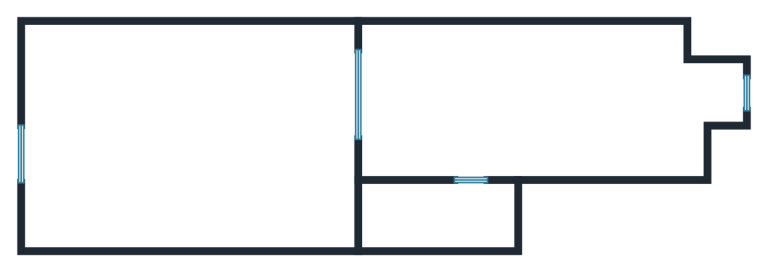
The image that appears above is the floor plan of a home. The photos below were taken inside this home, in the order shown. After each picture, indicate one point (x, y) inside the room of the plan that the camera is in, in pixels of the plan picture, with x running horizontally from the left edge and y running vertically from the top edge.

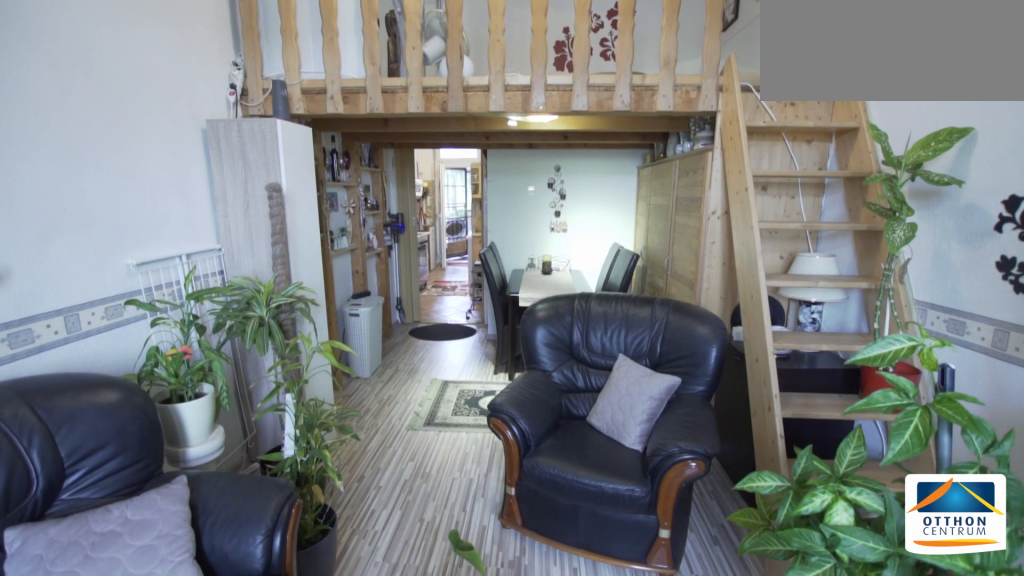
(179, 133)
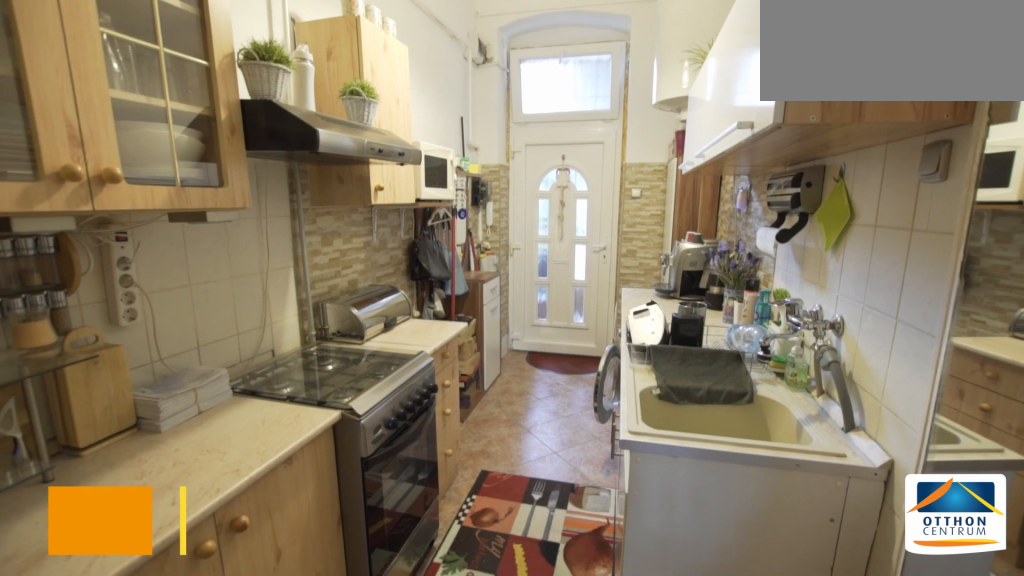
(507, 88)
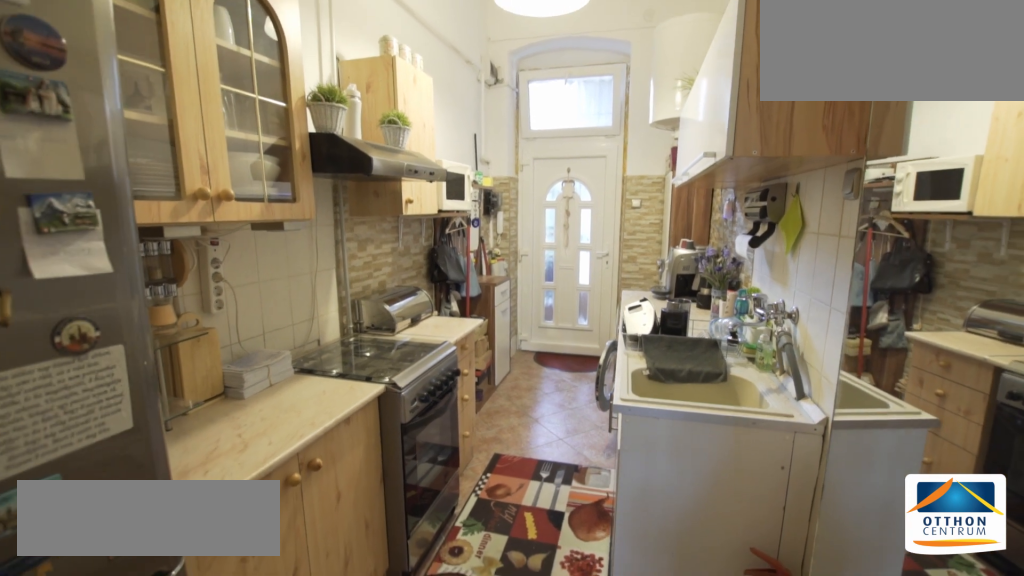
(507, 88)
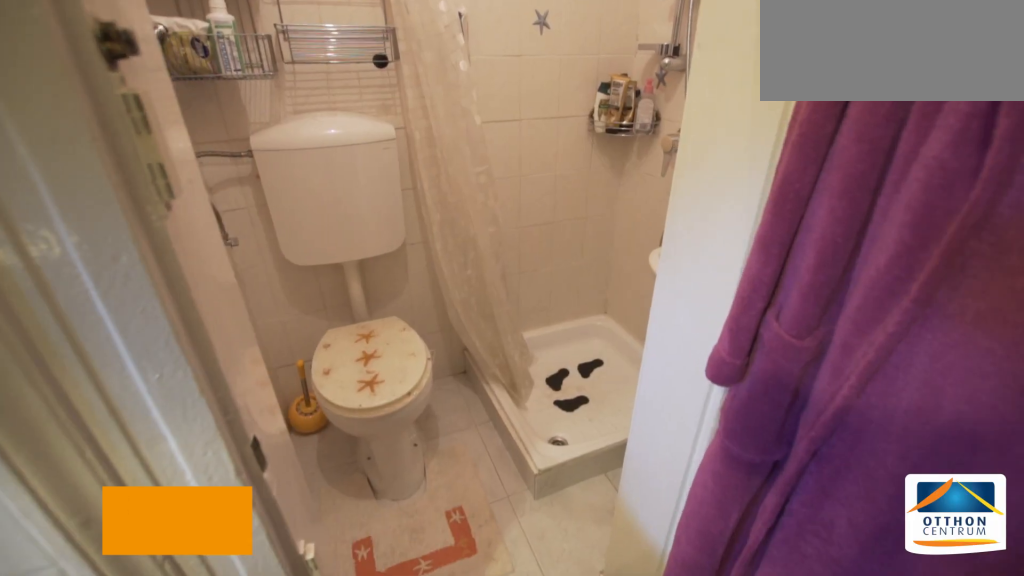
(421, 221)
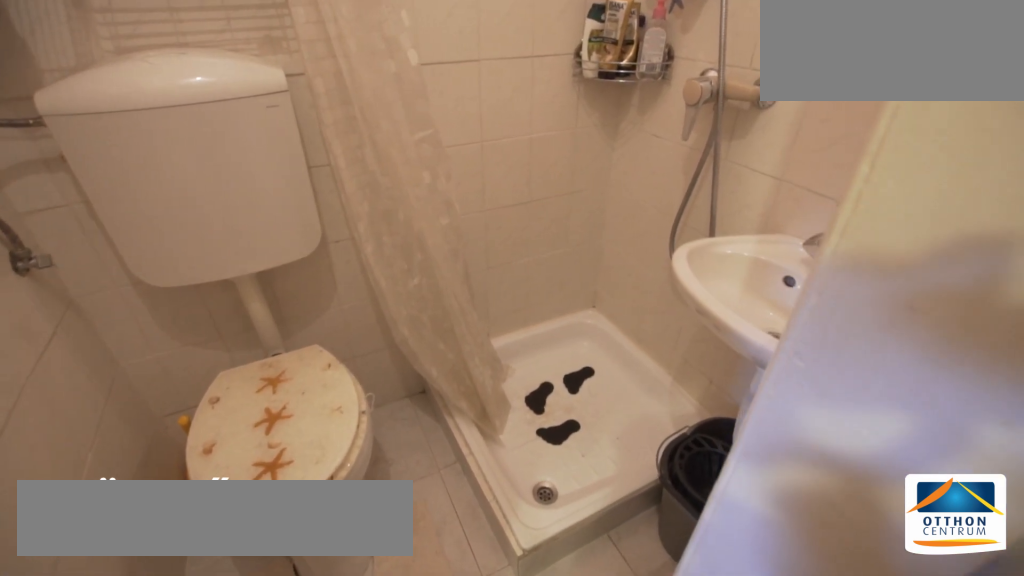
(421, 220)
